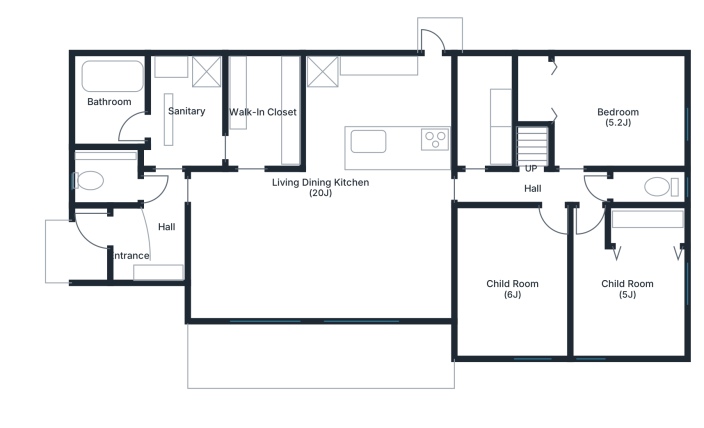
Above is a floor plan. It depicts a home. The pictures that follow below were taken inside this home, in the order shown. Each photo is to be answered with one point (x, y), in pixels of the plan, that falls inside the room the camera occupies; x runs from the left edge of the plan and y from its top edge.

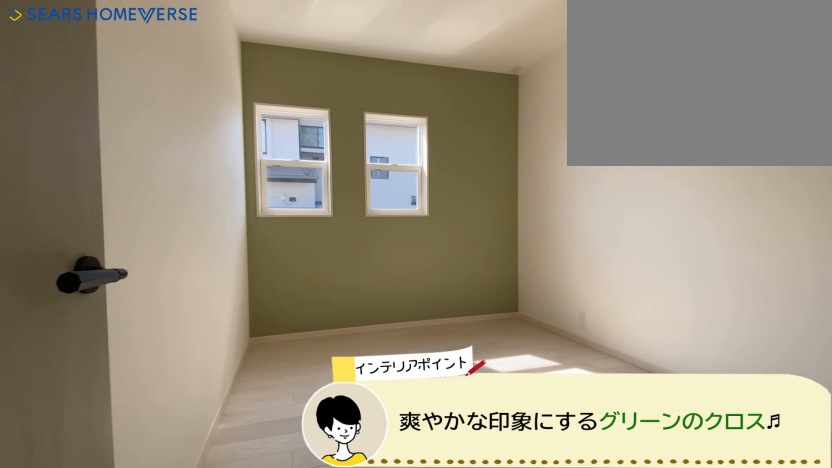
(512, 282)
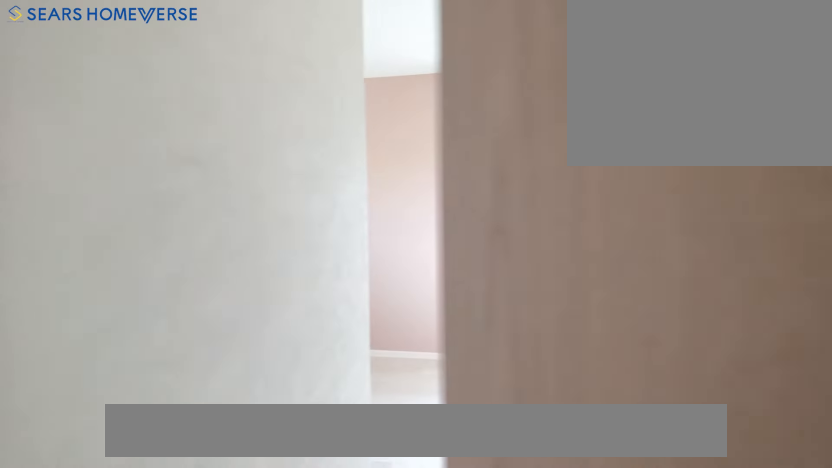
(637, 282)
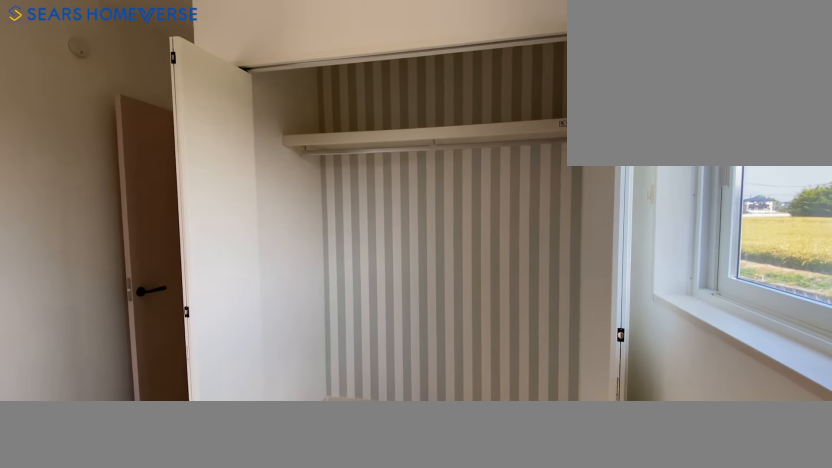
(637, 282)
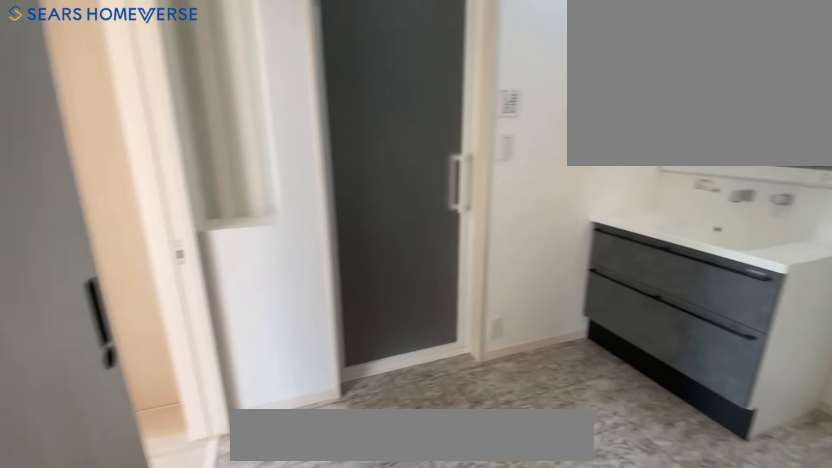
(185, 117)
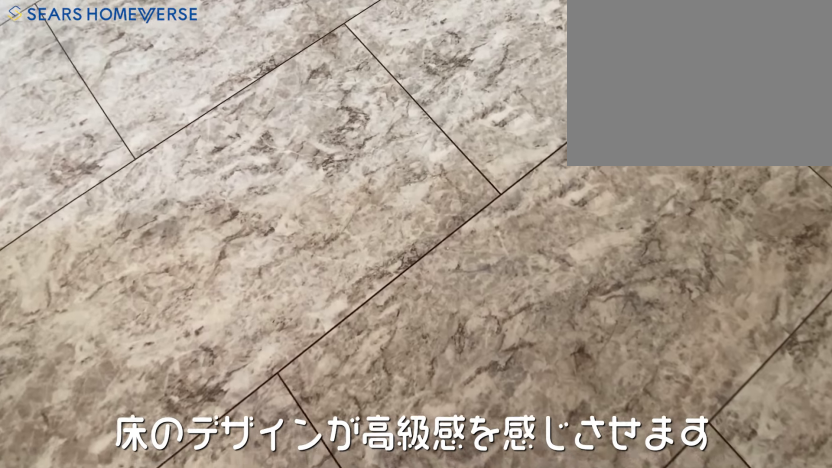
(185, 117)
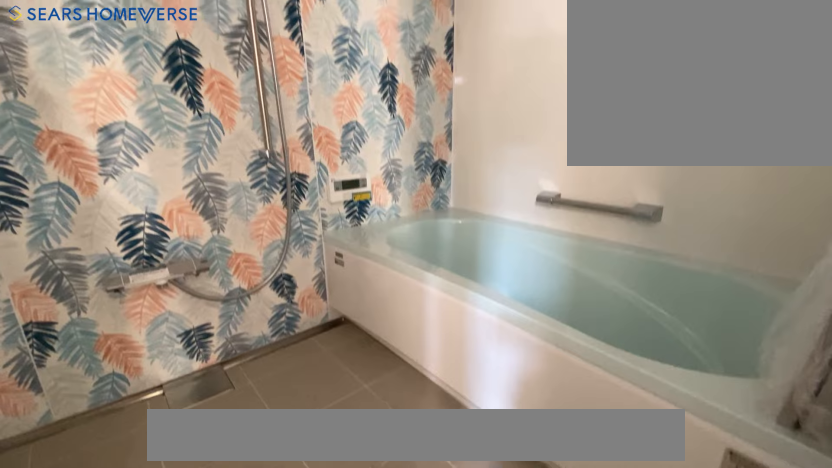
(109, 115)
